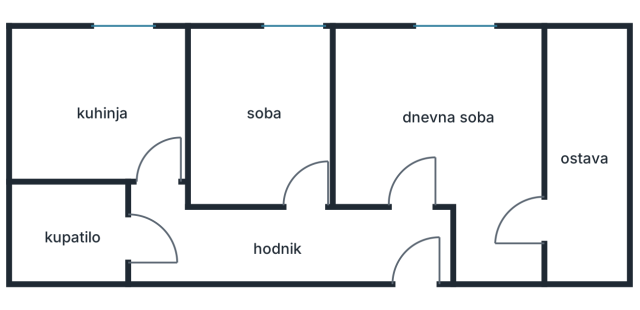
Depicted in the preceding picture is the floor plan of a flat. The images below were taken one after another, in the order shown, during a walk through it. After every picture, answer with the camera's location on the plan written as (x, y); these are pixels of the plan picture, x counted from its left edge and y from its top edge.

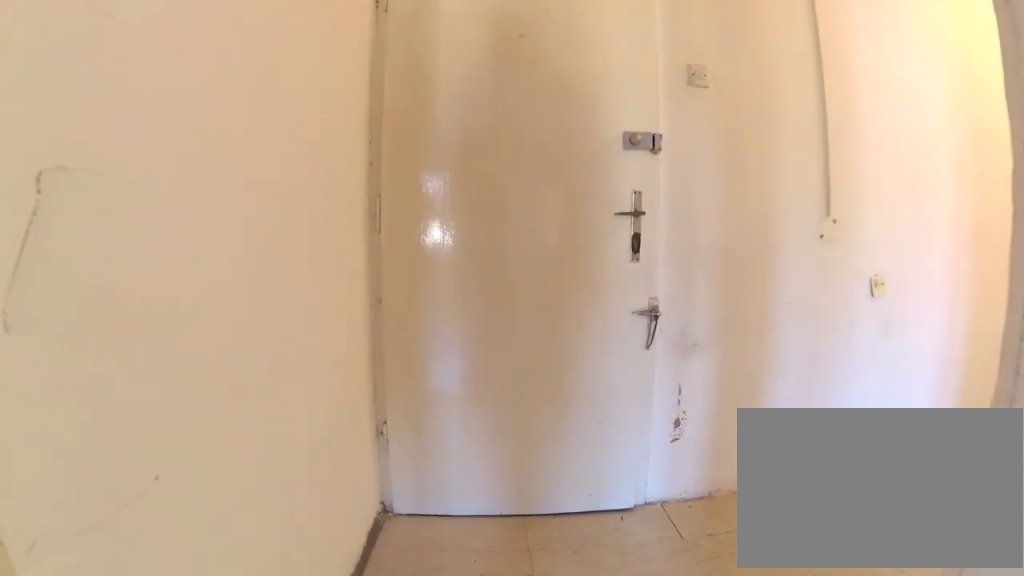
(411, 176)
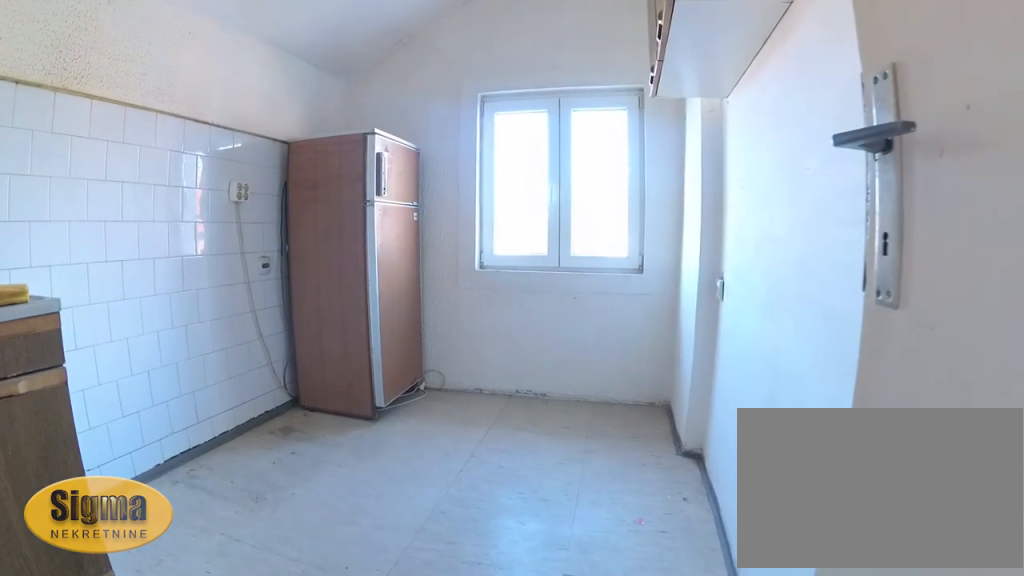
(159, 196)
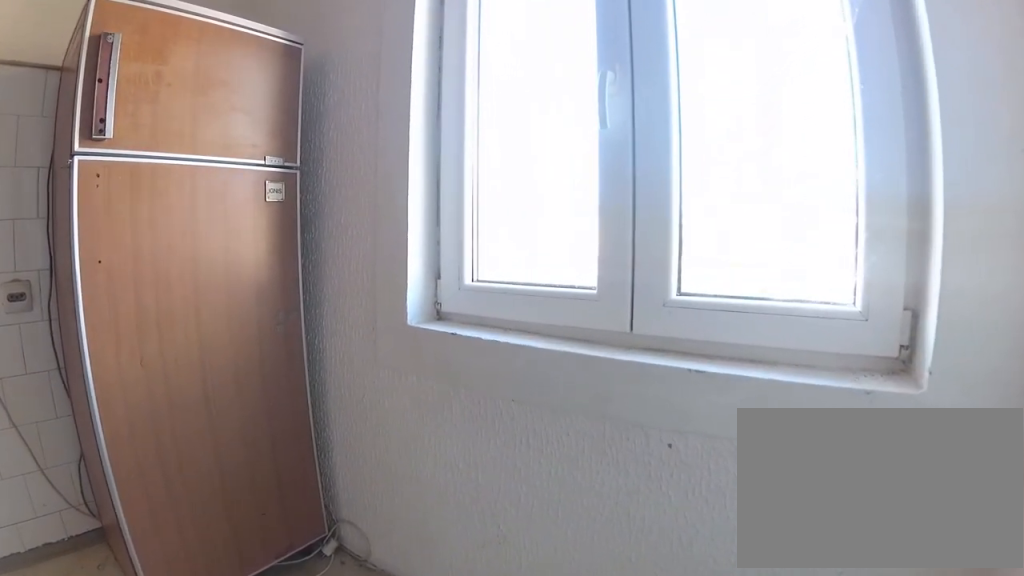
(161, 77)
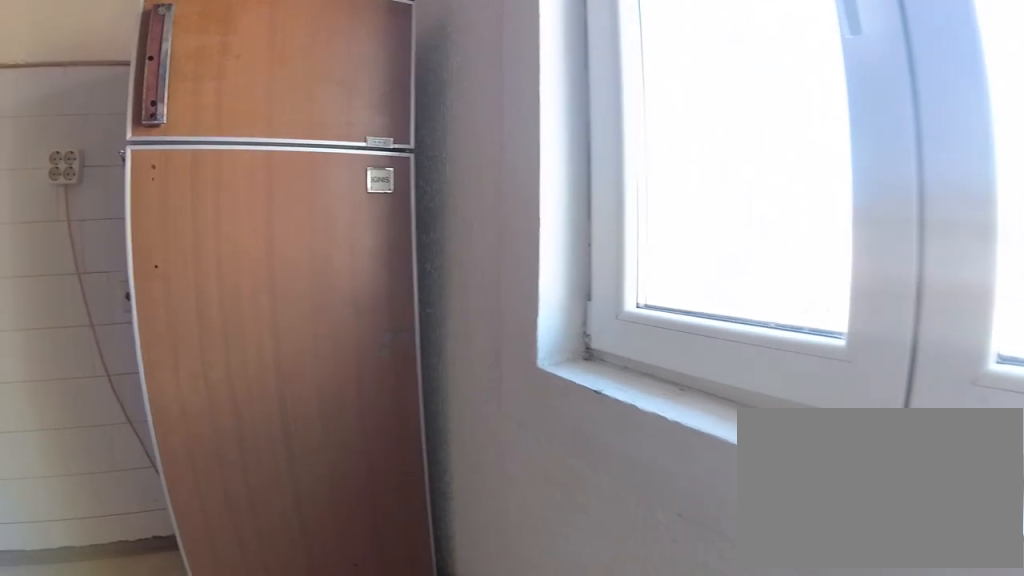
(149, 68)
